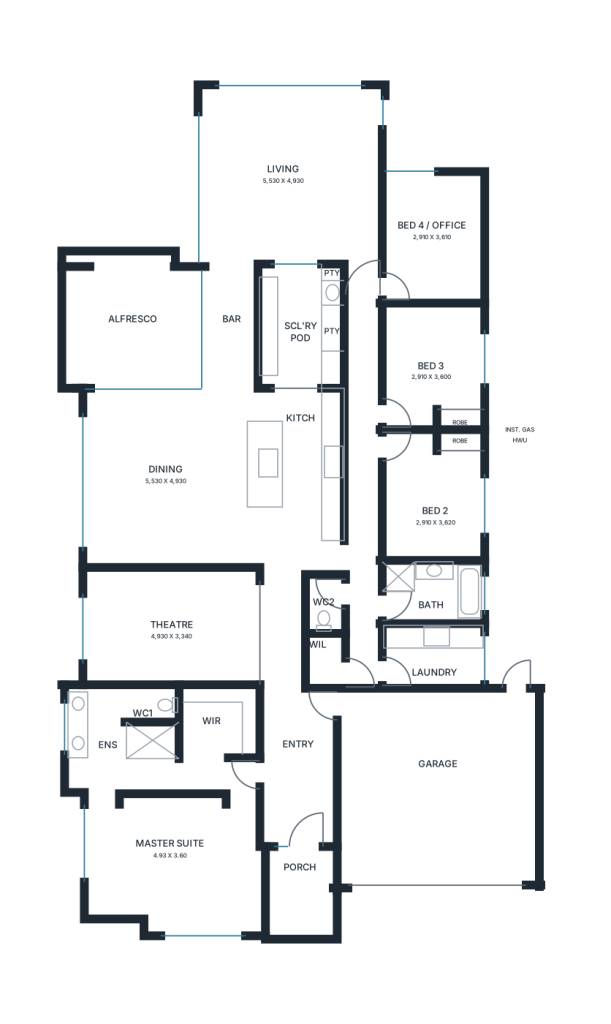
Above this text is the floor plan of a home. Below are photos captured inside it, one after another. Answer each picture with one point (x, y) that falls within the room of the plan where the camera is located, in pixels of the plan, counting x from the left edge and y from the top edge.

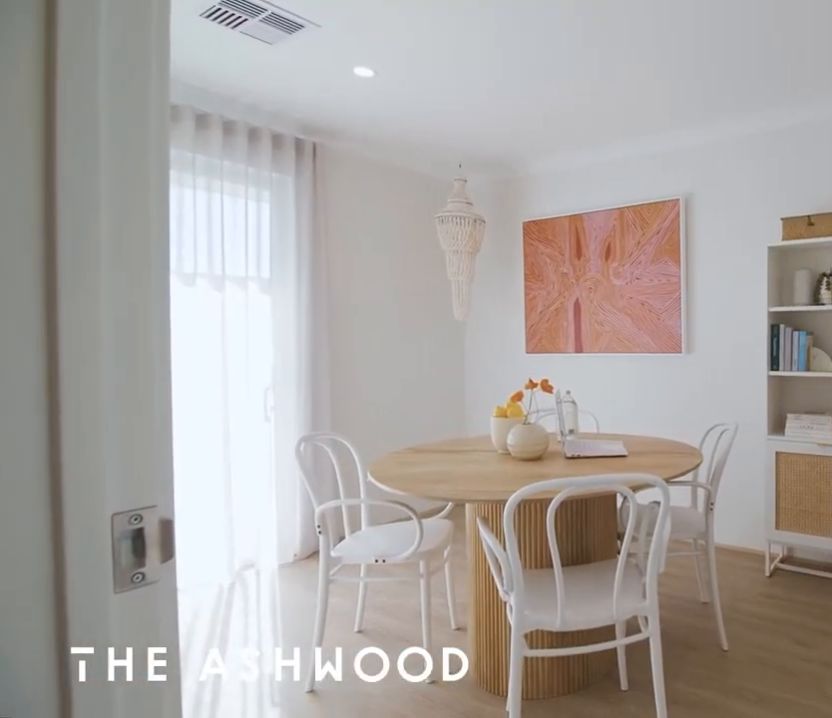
(431, 238)
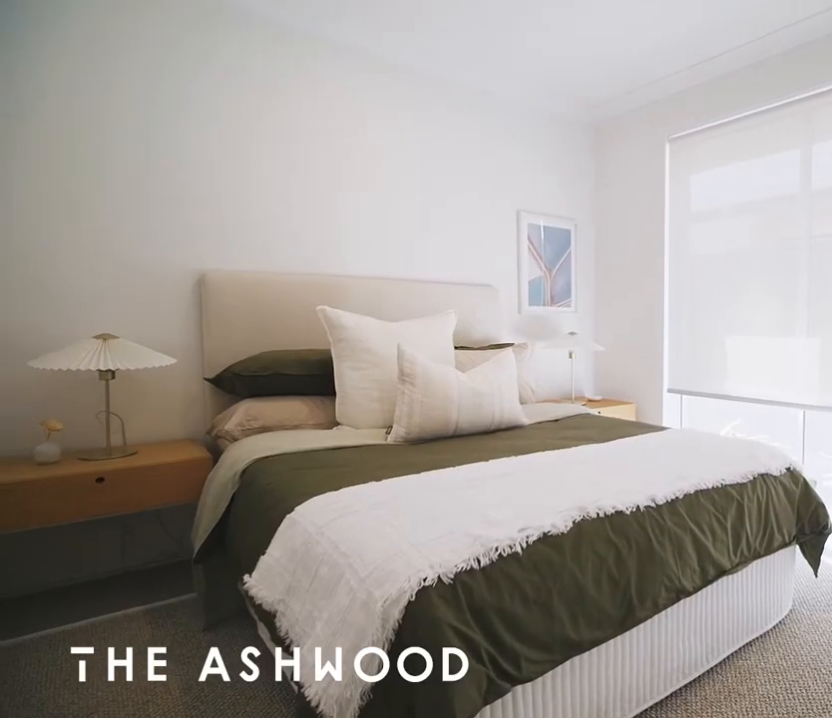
(432, 367)
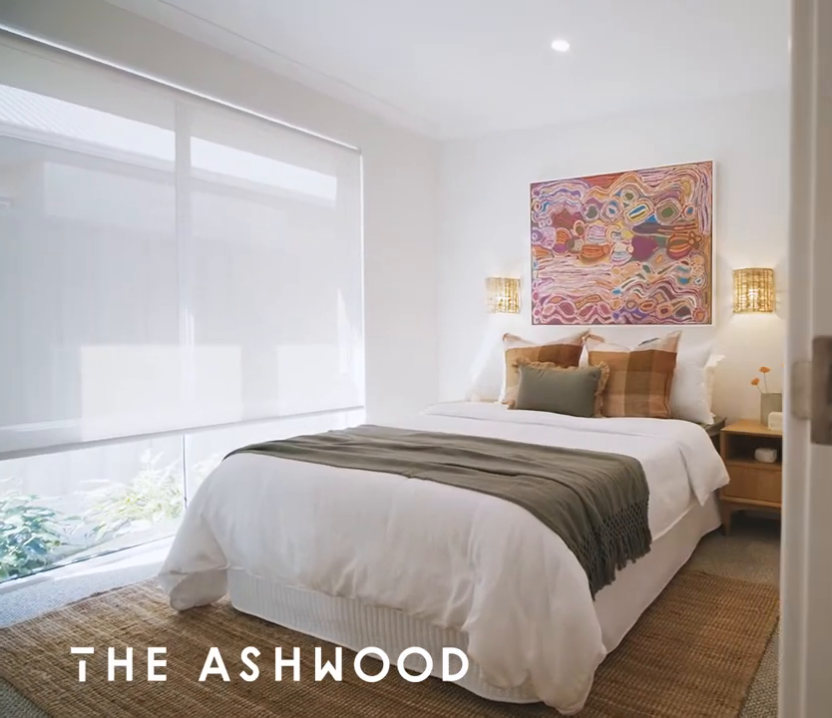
(432, 495)
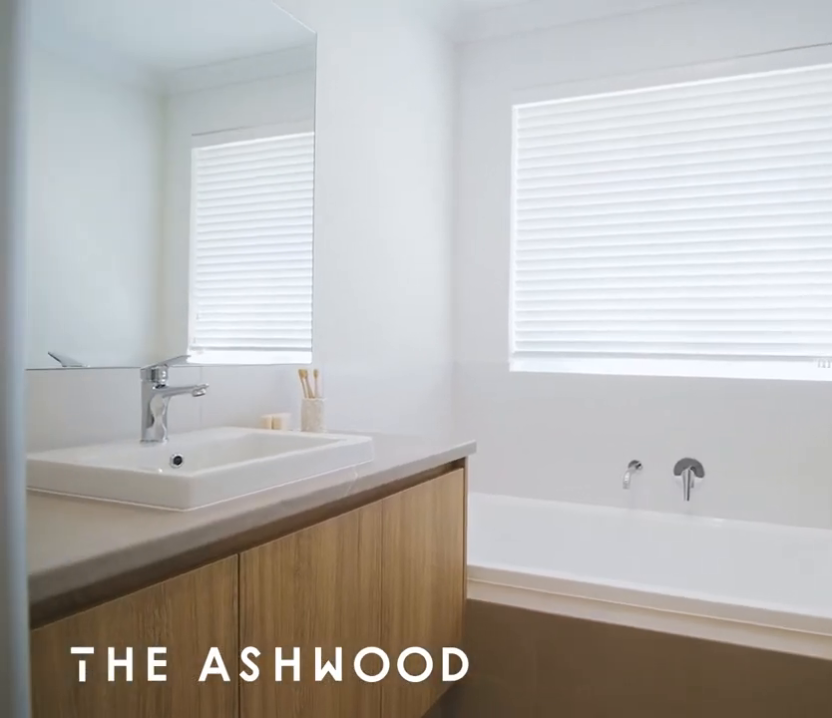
(432, 591)
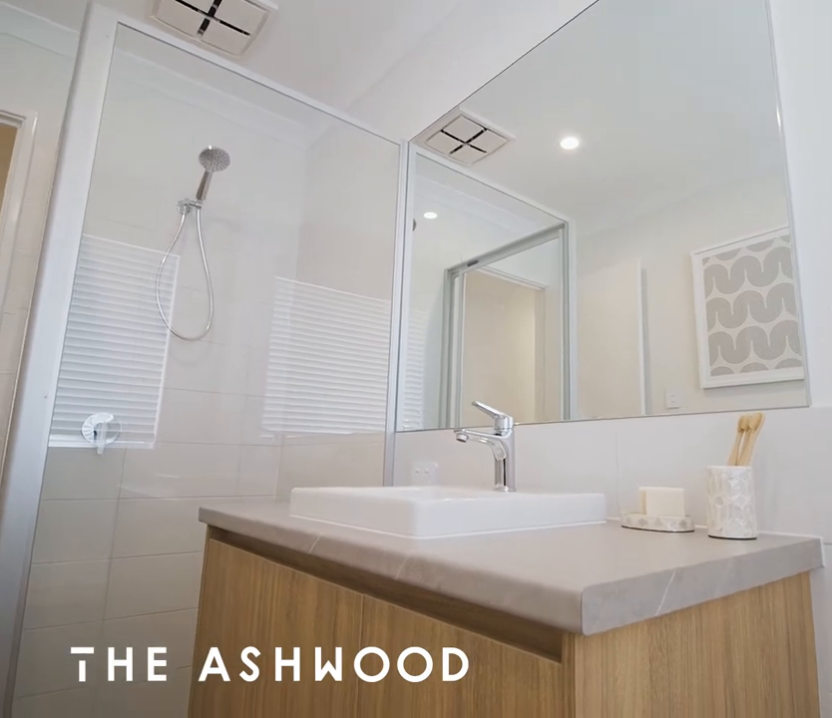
(432, 592)
